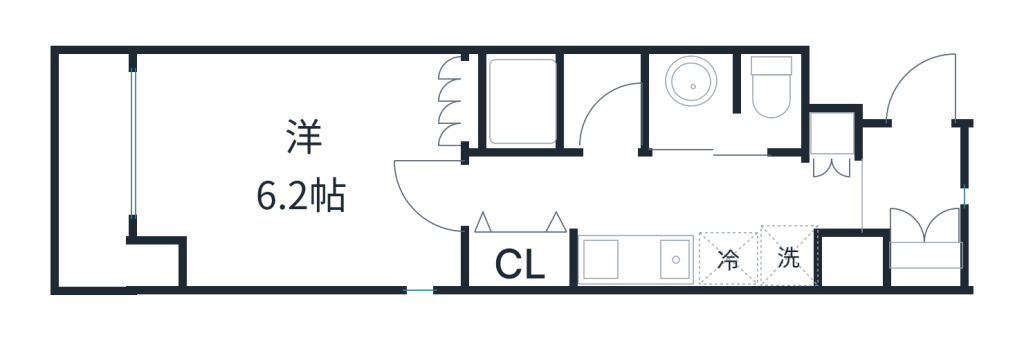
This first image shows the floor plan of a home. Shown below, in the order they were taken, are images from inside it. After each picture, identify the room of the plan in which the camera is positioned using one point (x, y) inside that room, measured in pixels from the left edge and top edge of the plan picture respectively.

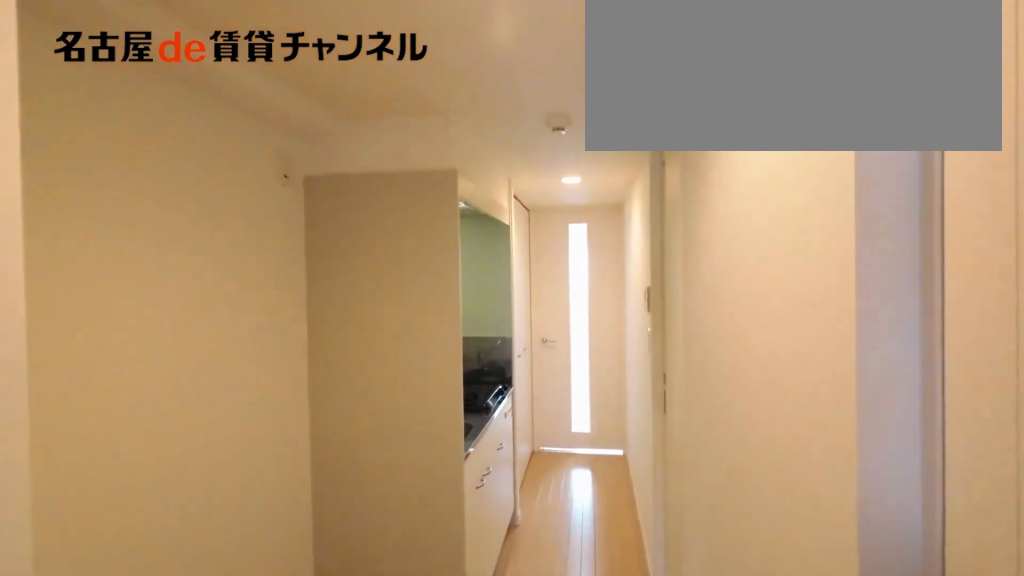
(911, 196)
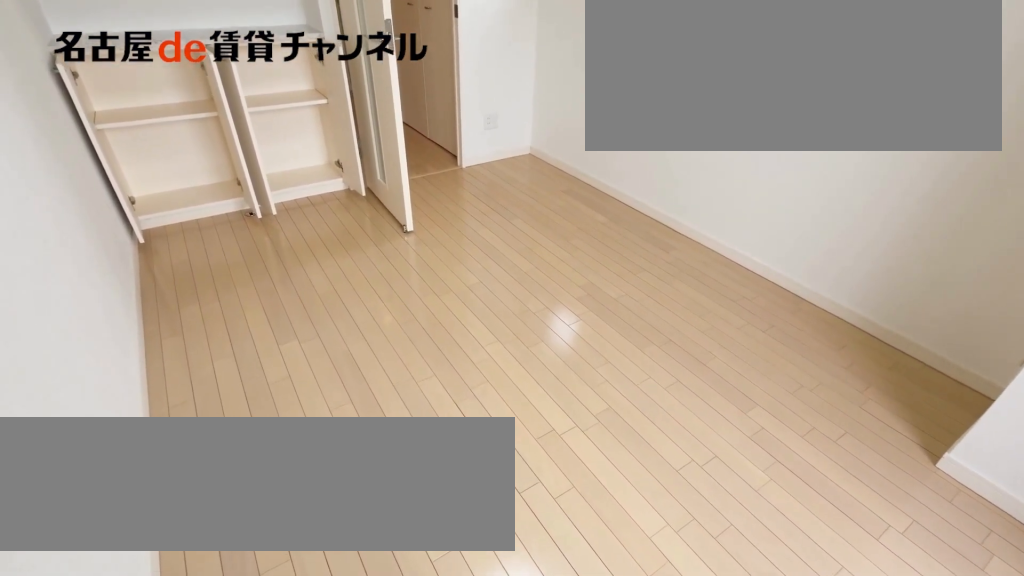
(298, 168)
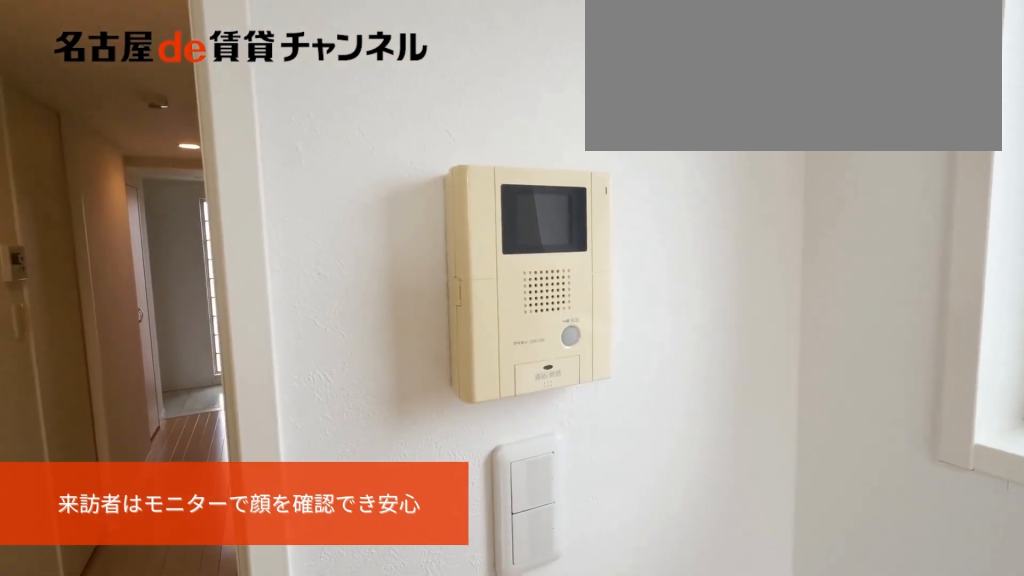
(298, 168)
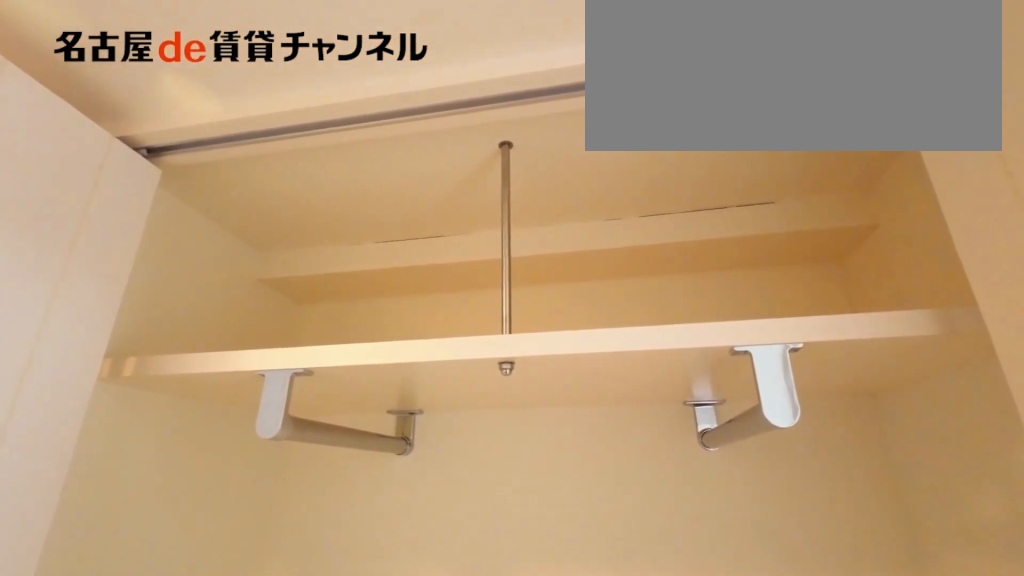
(523, 259)
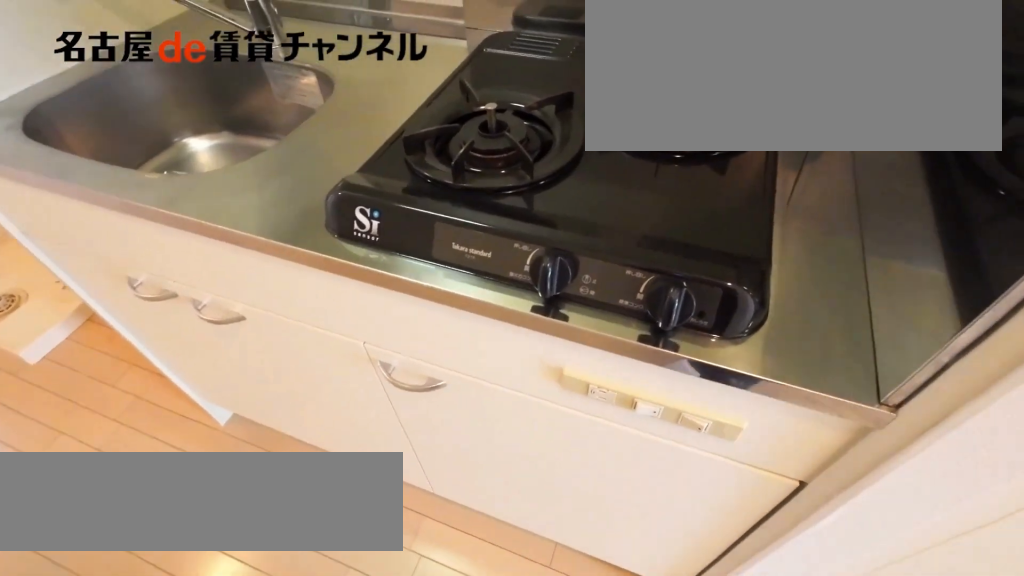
(662, 260)
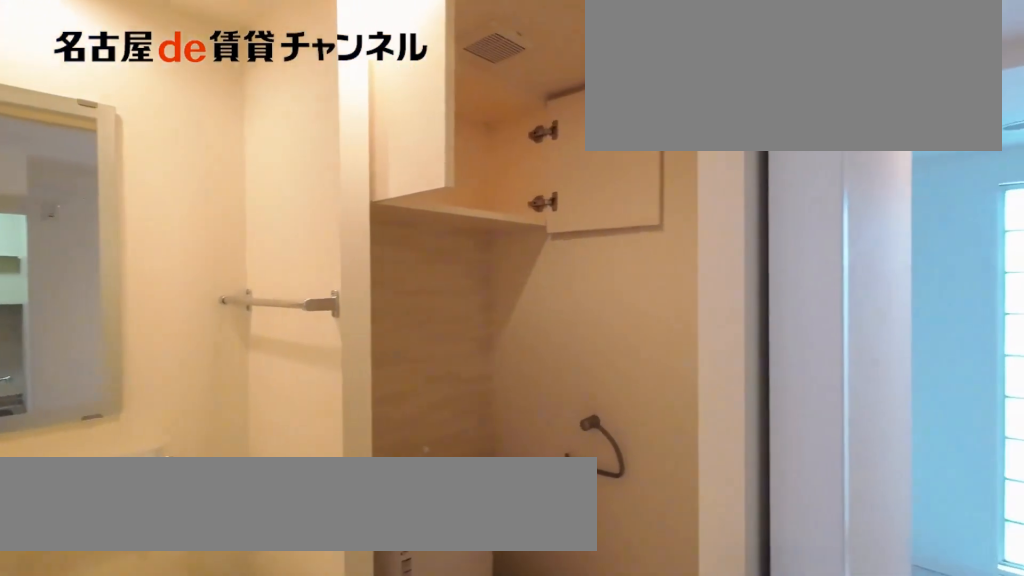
(725, 103)
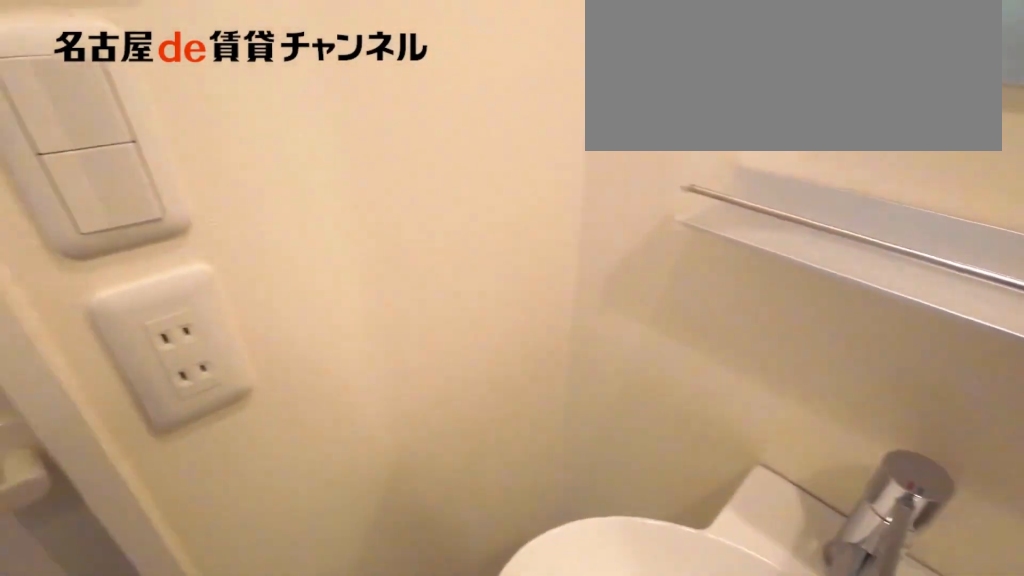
(725, 103)
